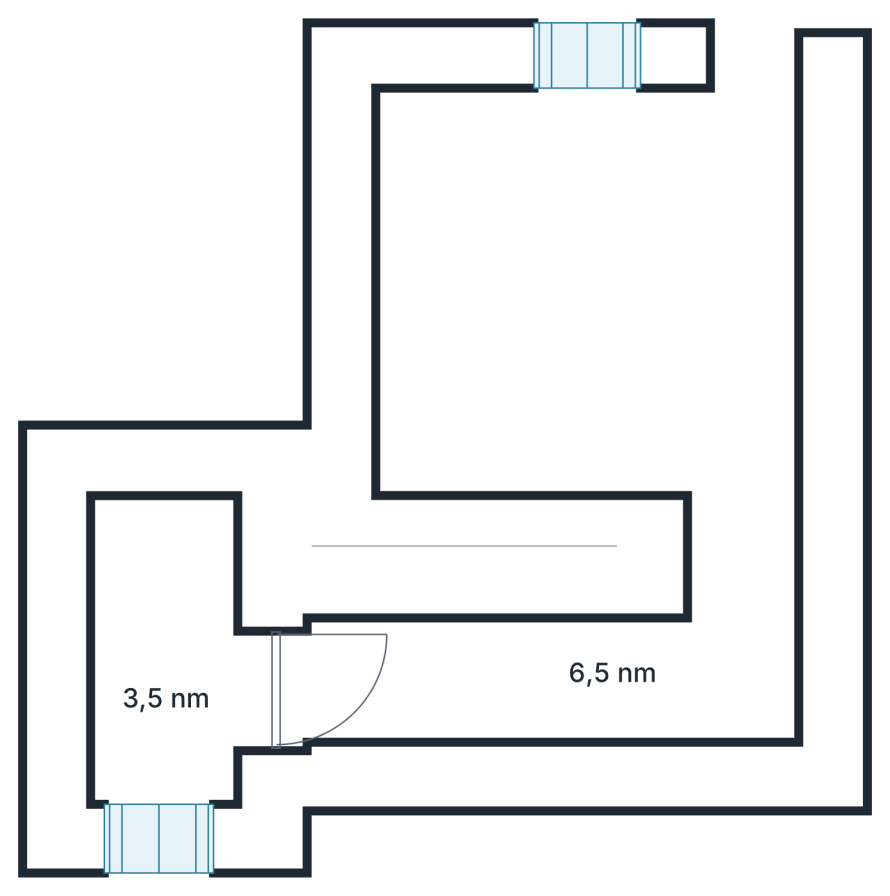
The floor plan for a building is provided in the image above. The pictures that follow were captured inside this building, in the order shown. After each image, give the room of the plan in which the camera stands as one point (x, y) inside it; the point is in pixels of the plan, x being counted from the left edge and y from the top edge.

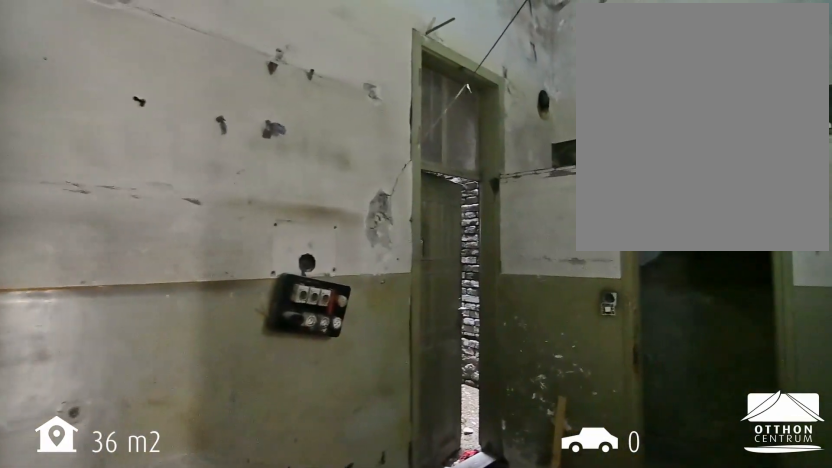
(553, 677)
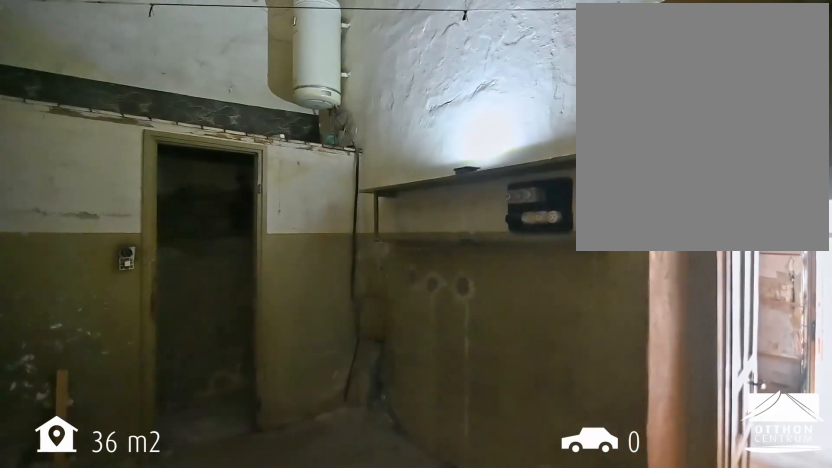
(553, 677)
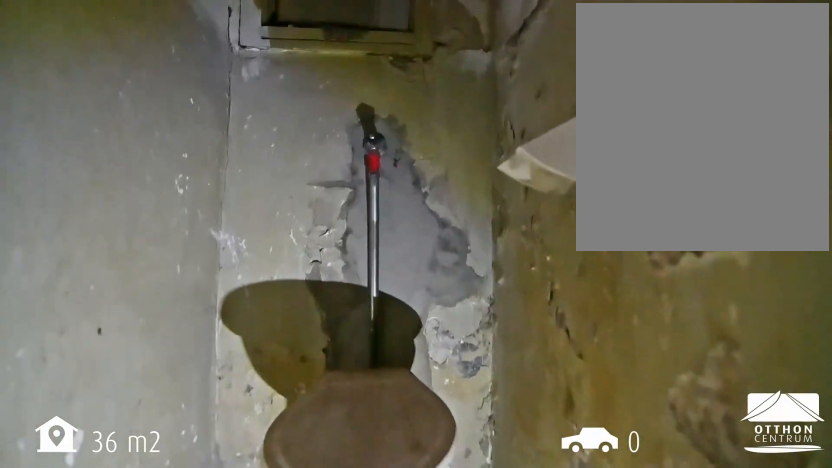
(166, 654)
